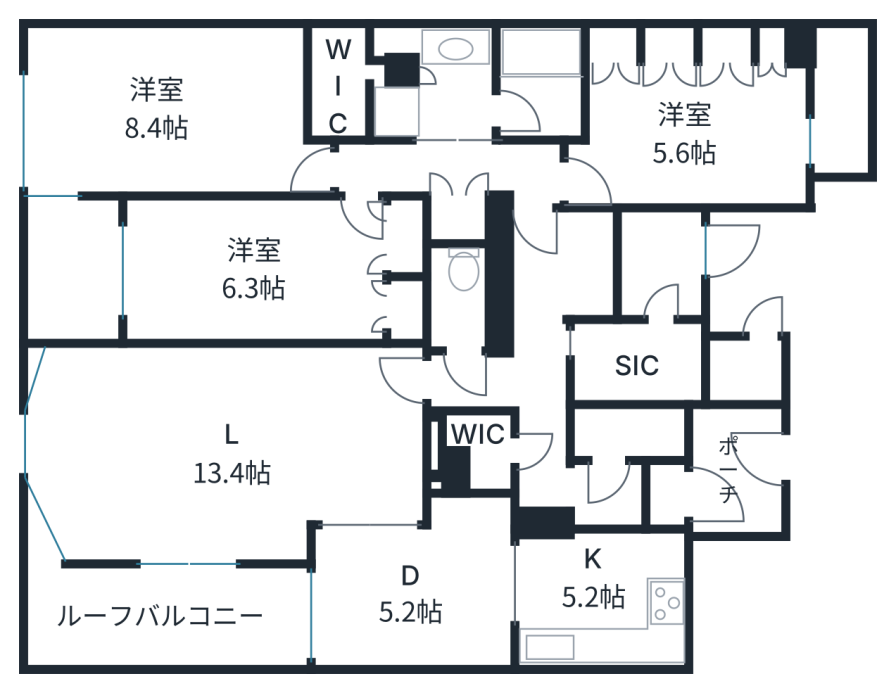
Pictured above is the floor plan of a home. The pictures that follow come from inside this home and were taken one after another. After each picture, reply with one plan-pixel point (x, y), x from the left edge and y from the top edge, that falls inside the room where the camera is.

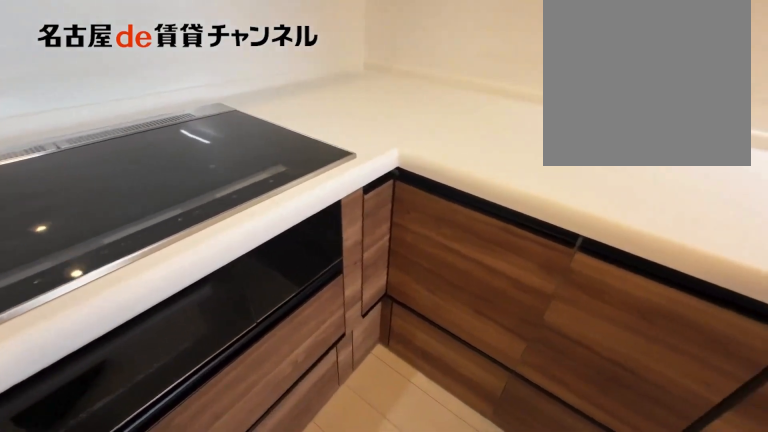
(602, 598)
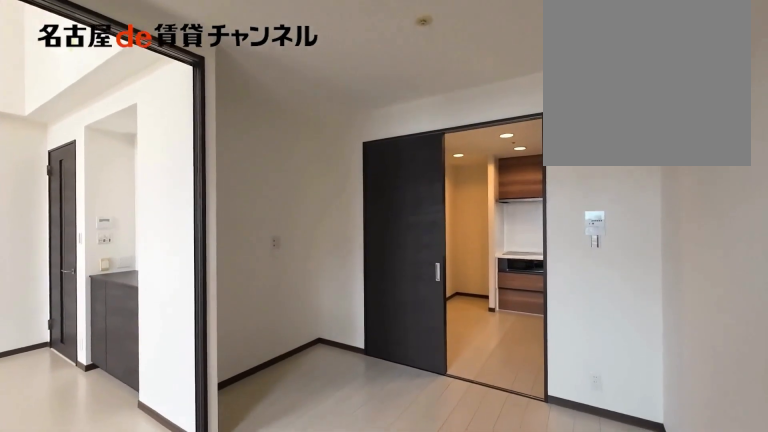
(417, 589)
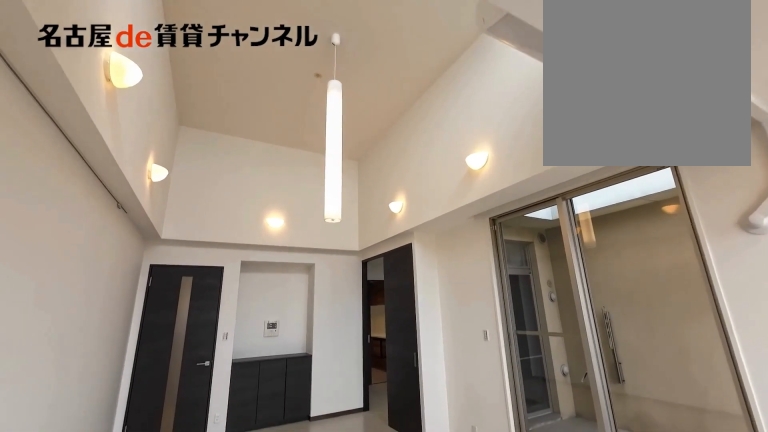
(224, 447)
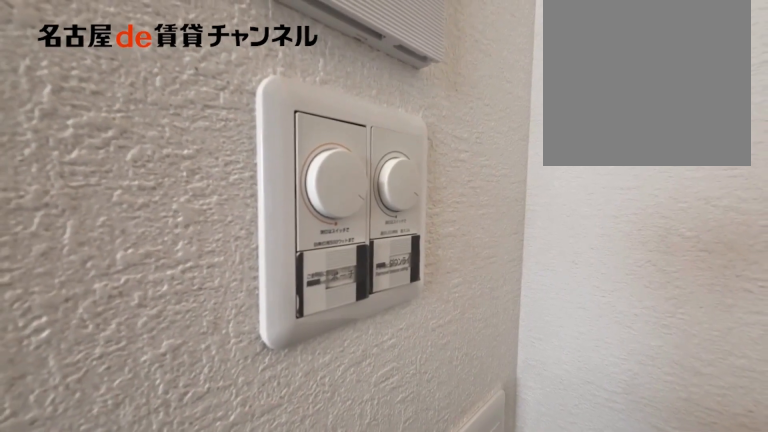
(224, 447)
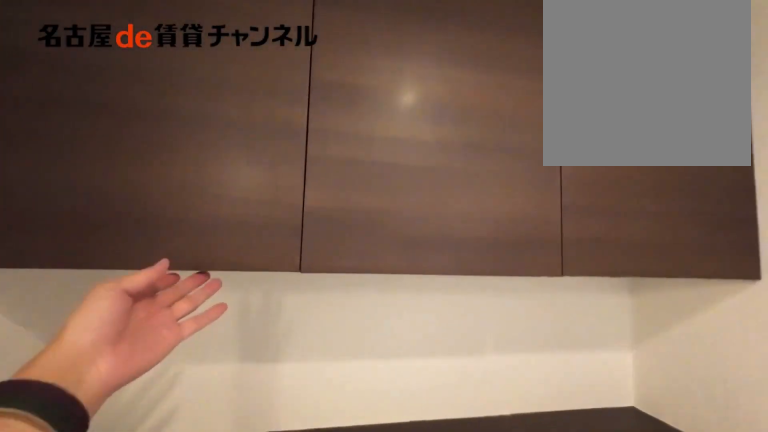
(457, 299)
